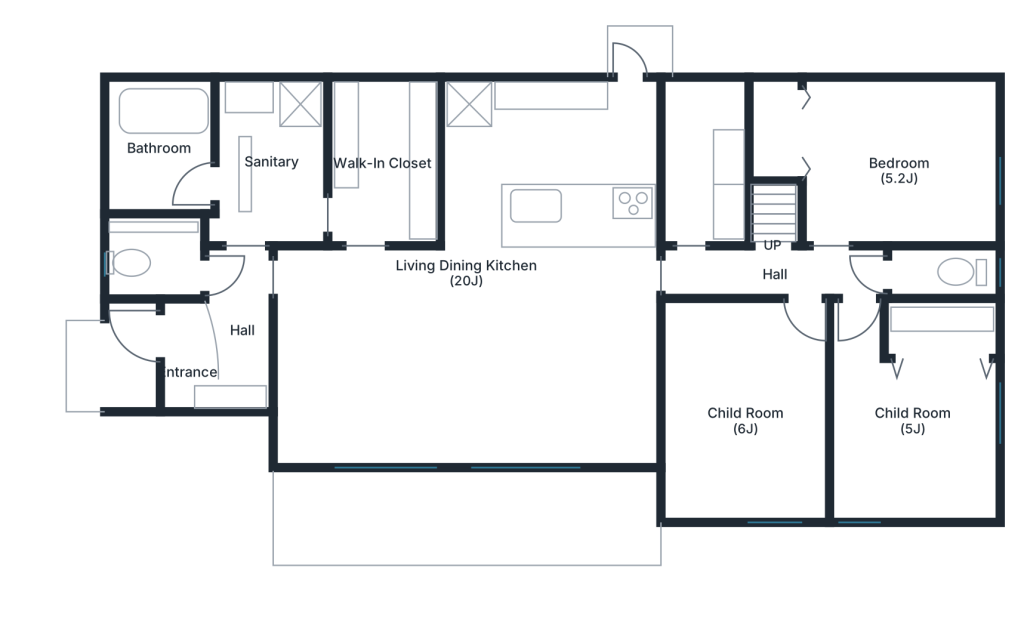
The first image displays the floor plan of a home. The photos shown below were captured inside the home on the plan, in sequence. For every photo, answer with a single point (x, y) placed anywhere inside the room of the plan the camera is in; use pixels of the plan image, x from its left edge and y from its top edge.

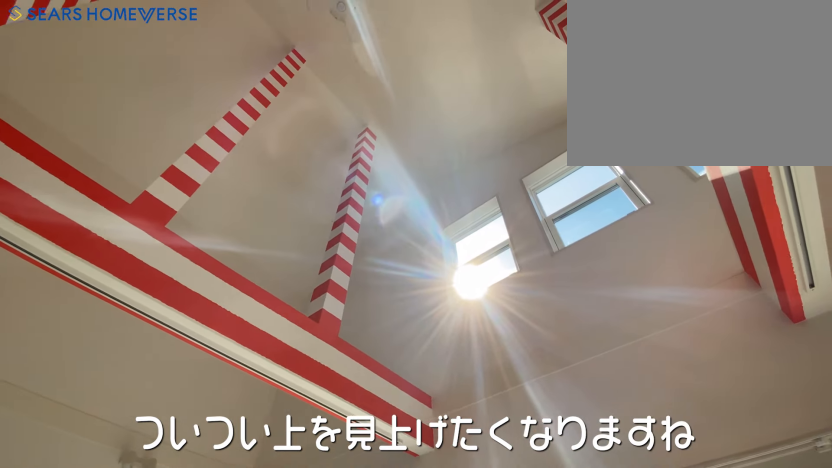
(464, 354)
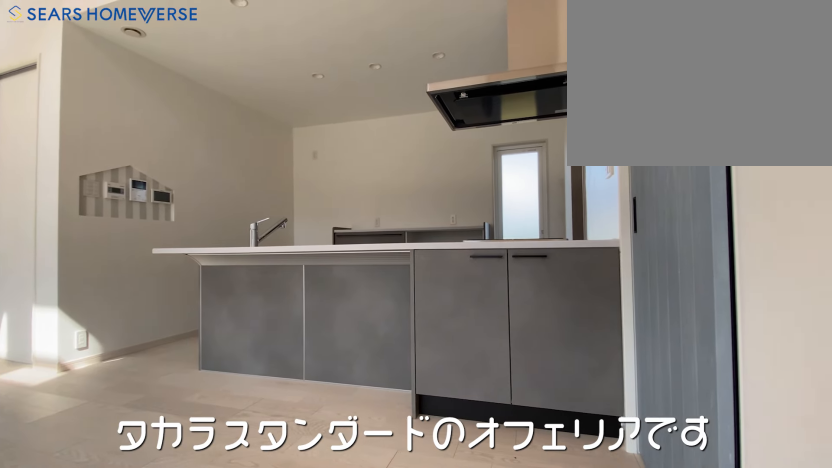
(563, 151)
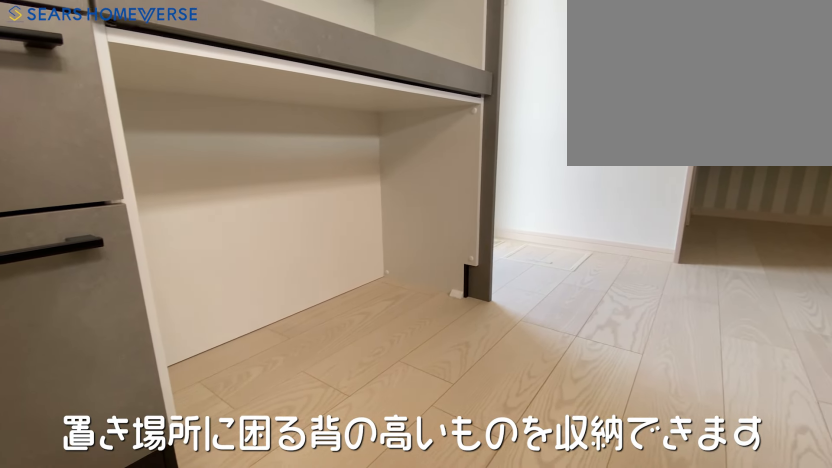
(564, 151)
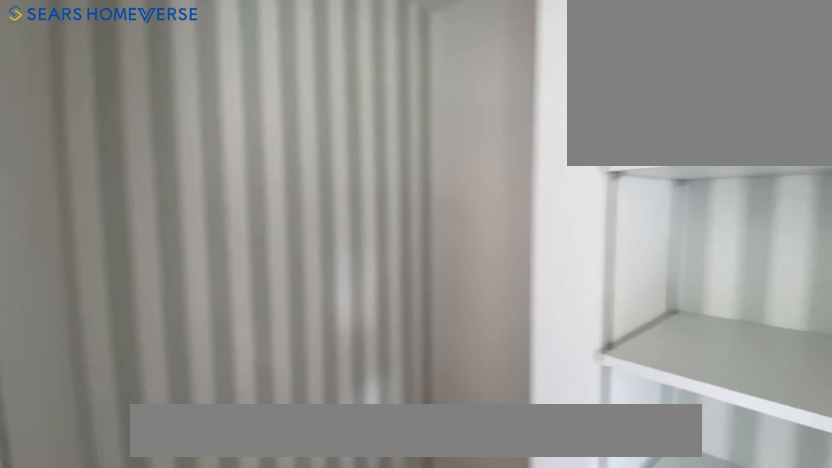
(702, 160)
